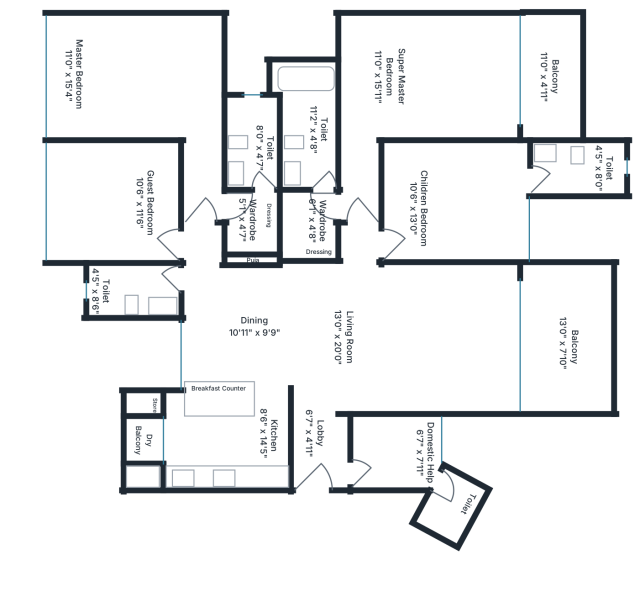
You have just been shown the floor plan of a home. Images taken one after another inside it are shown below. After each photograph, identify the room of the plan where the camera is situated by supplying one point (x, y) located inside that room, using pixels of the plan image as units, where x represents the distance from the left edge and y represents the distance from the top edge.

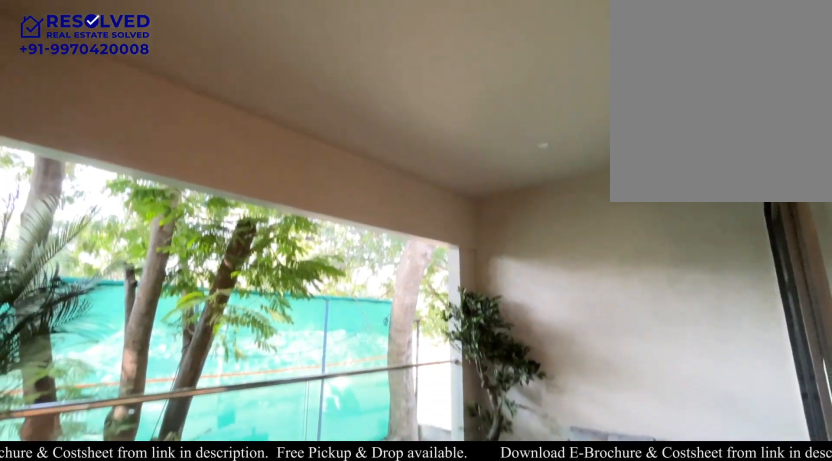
(567, 338)
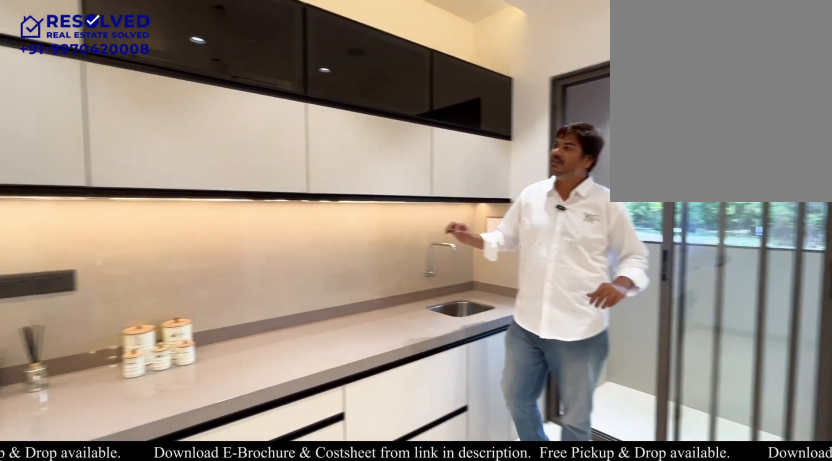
(227, 440)
